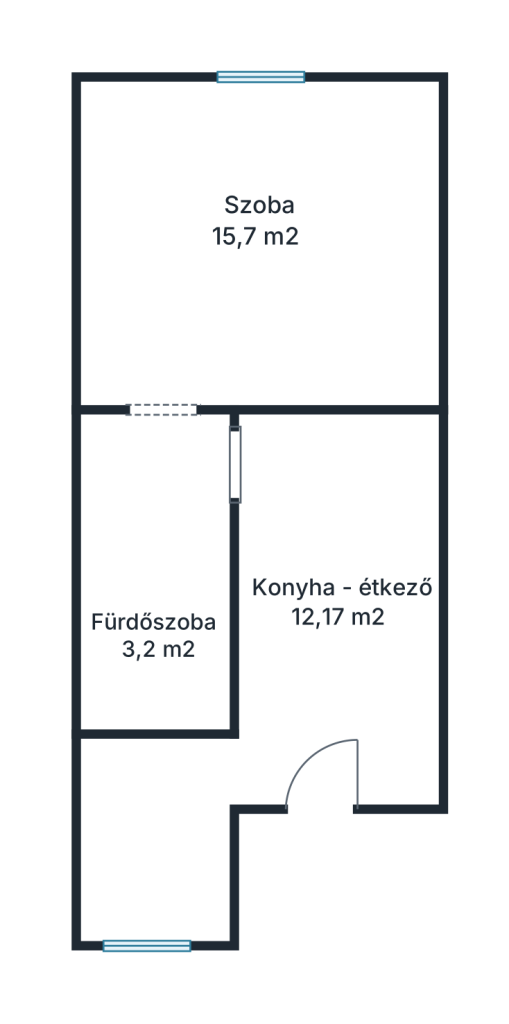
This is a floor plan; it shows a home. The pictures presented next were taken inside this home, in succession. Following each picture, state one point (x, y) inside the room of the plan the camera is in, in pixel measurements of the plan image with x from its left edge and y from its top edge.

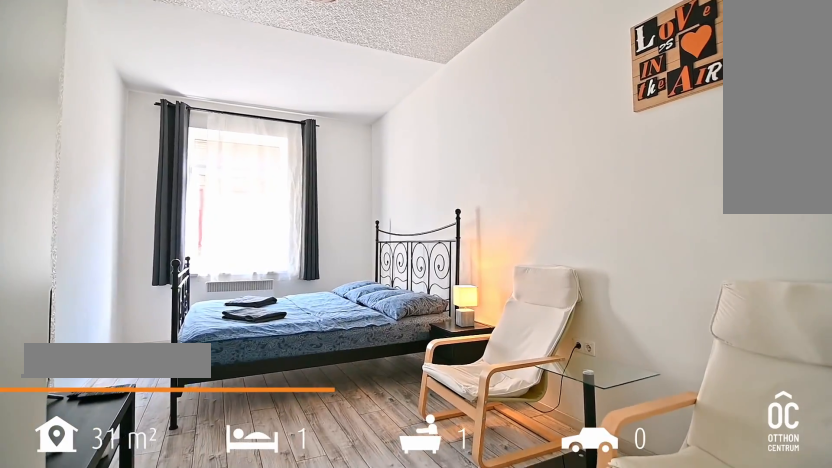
(261, 241)
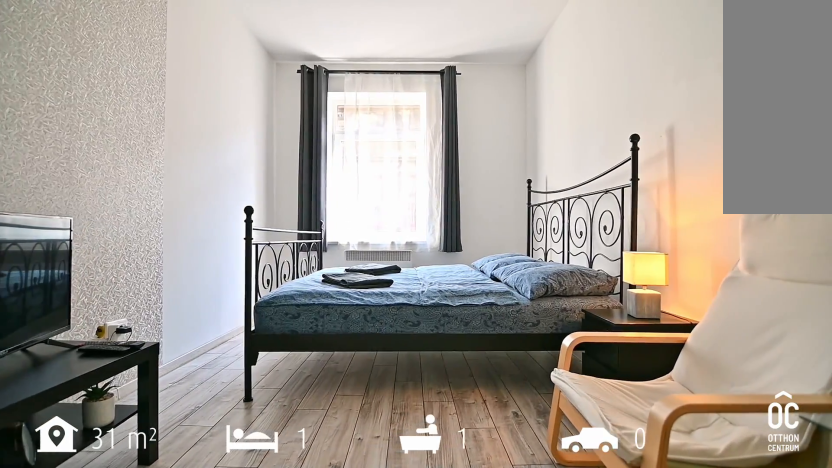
(261, 240)
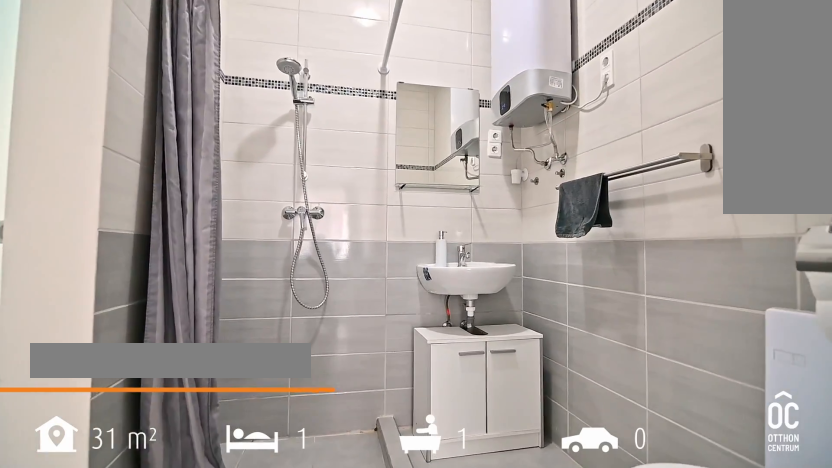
(150, 565)
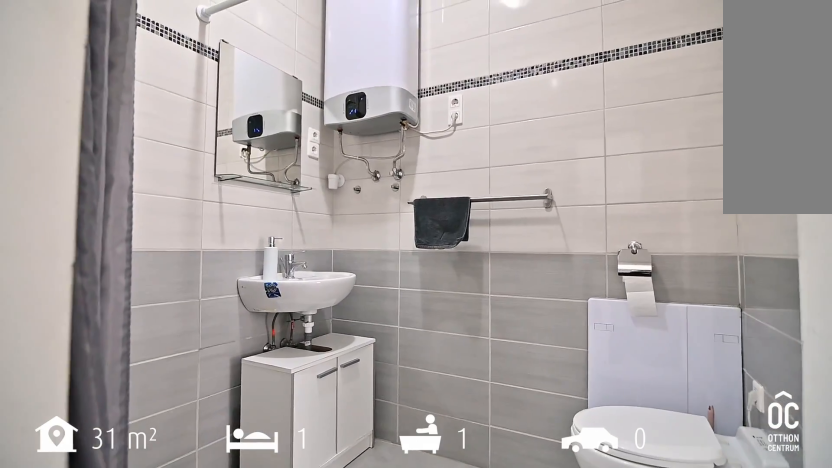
(150, 566)
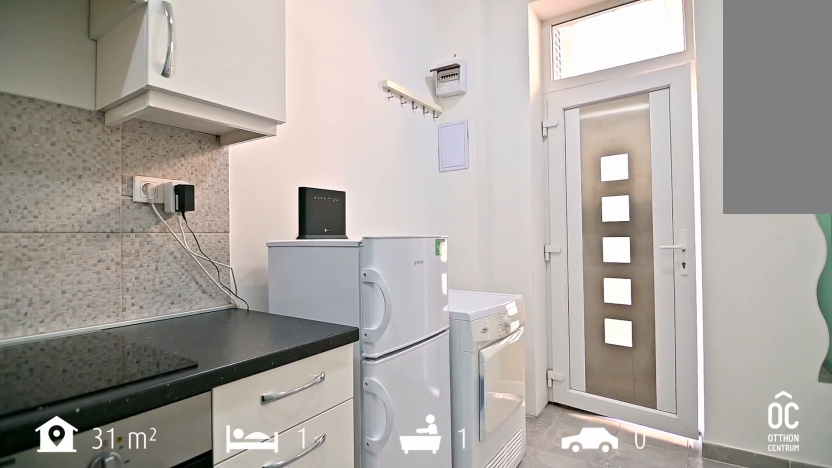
(336, 620)
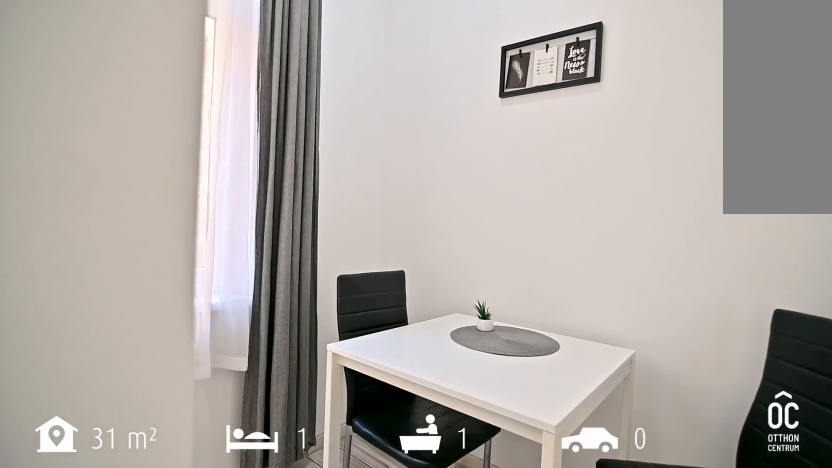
(153, 836)
